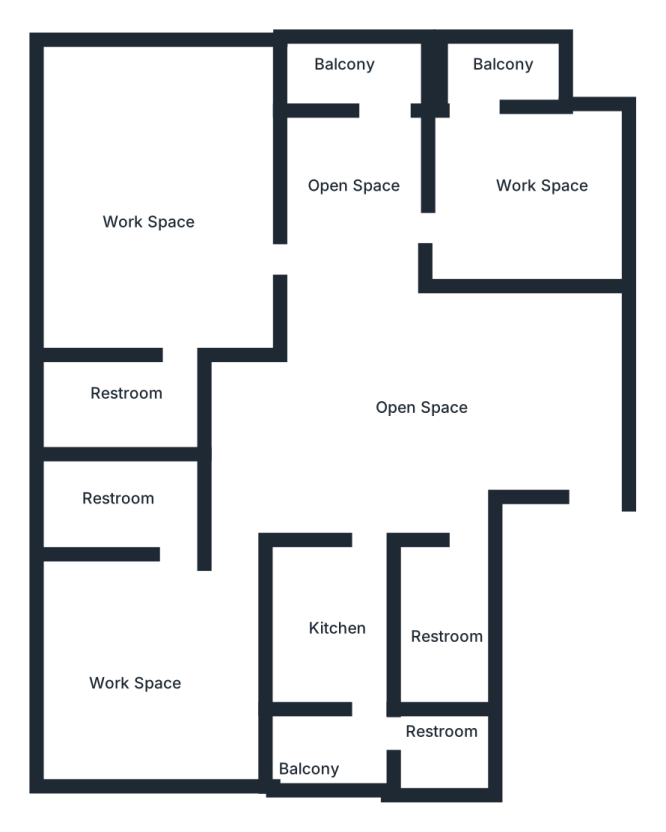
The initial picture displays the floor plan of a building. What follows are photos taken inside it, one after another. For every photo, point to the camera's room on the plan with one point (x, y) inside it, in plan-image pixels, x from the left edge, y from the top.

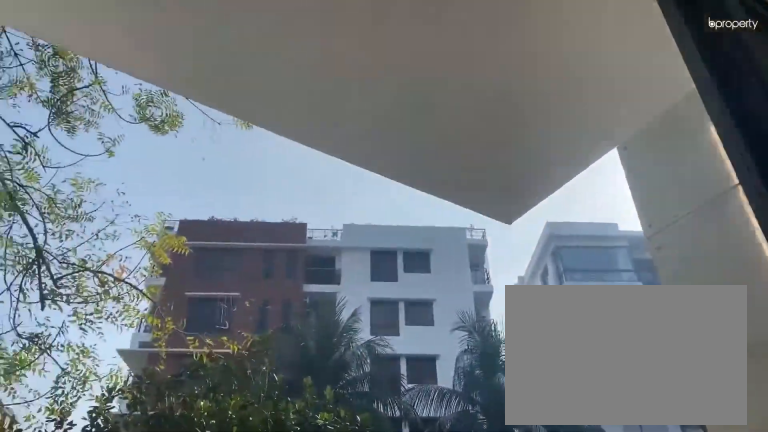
(493, 63)
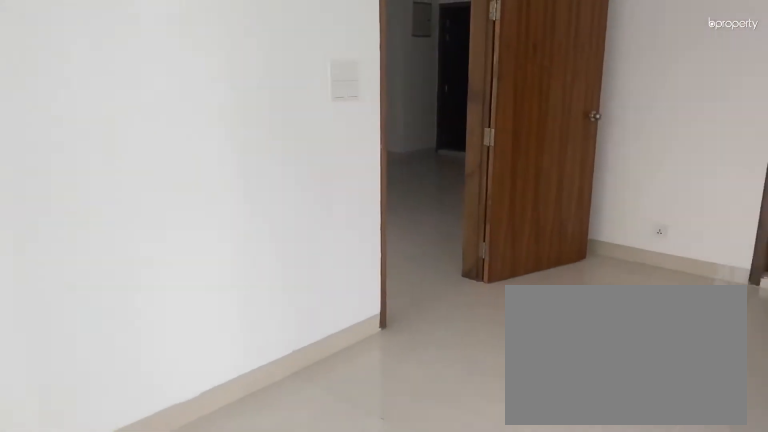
(163, 186)
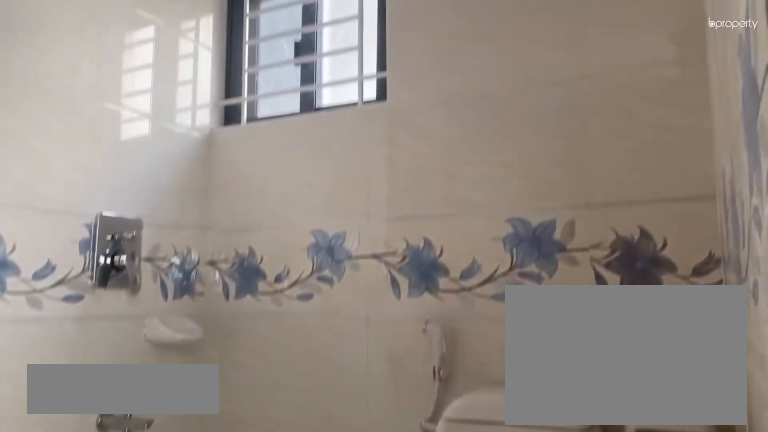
(133, 402)
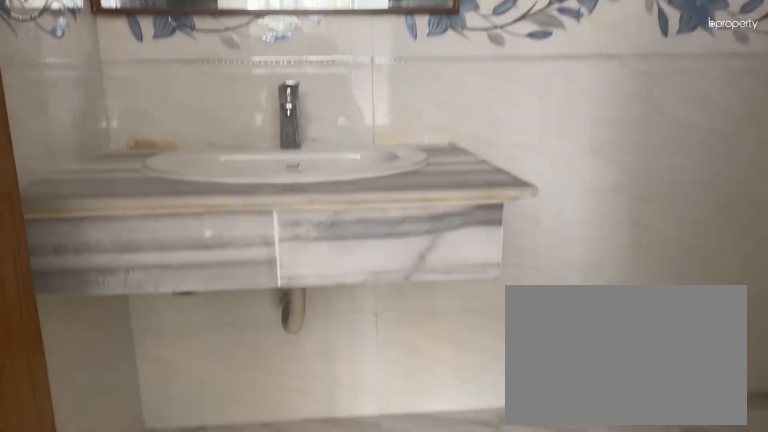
(133, 402)
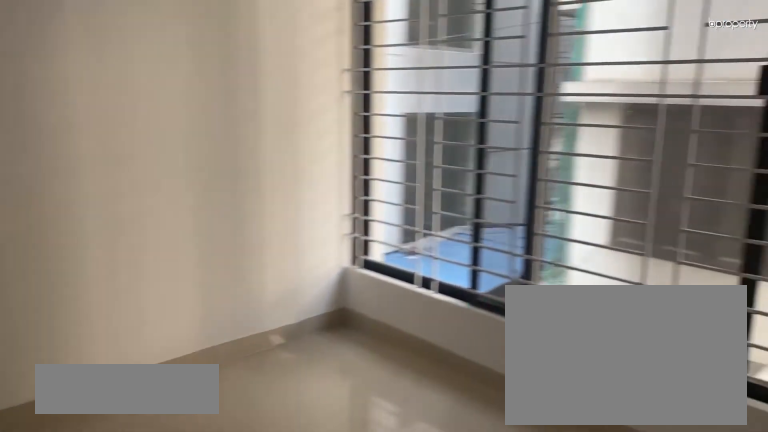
(157, 649)
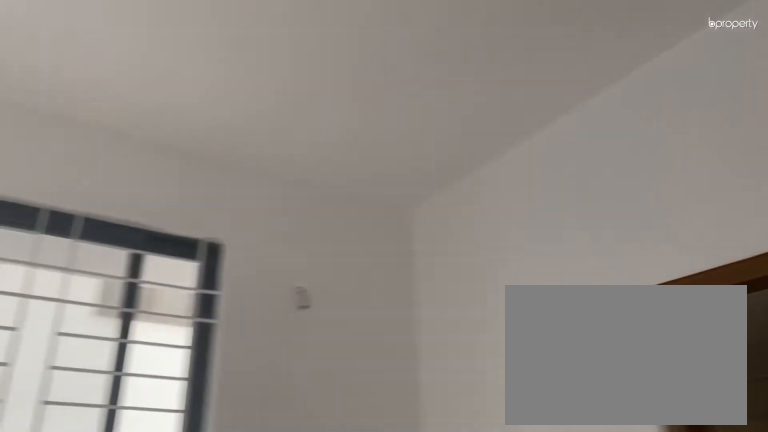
(157, 649)
